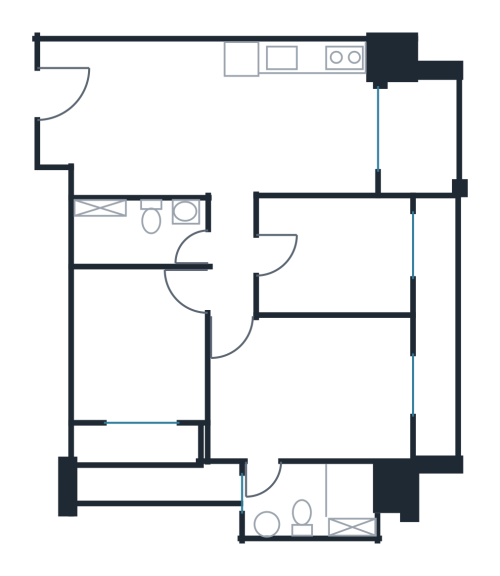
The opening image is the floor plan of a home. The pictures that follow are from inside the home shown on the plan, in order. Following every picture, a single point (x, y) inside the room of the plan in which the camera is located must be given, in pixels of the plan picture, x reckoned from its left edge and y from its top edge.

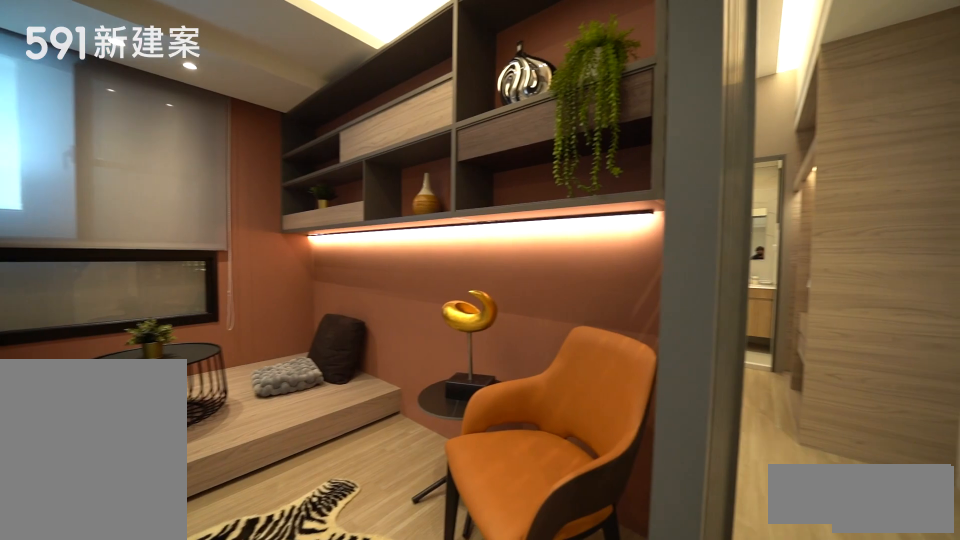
(336, 255)
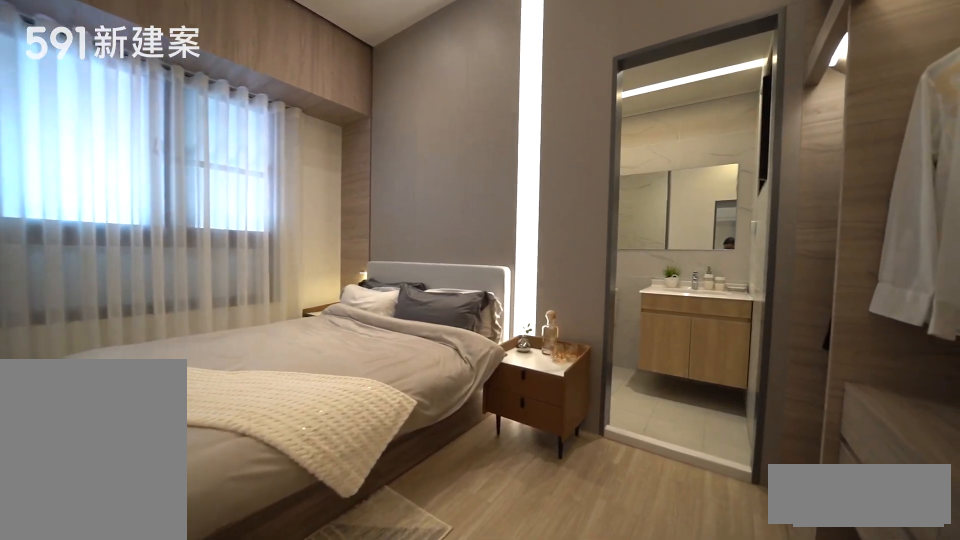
(313, 387)
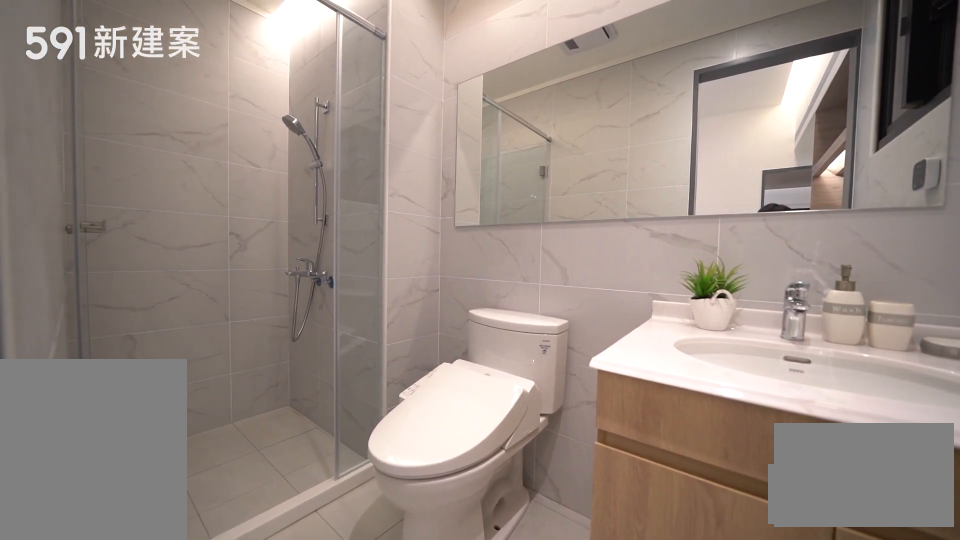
(307, 499)
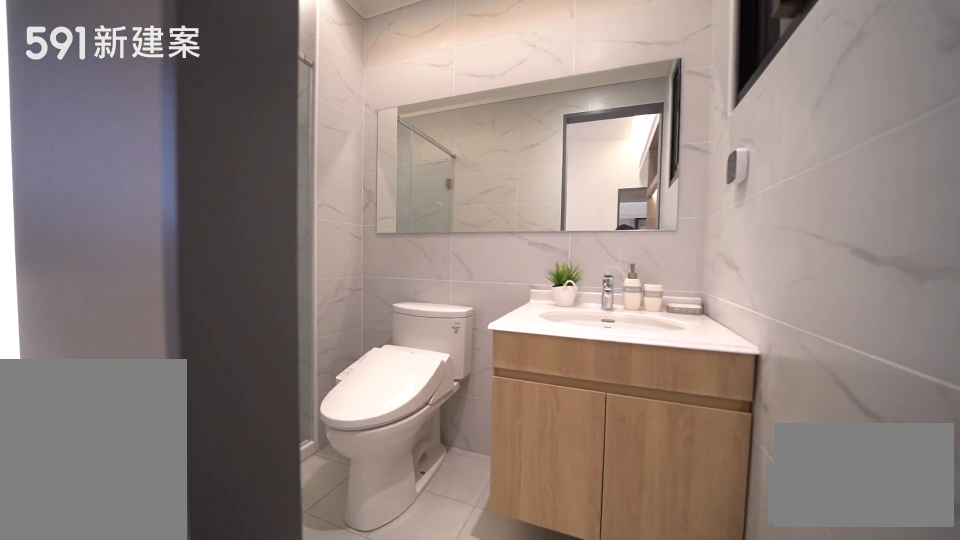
(307, 499)
